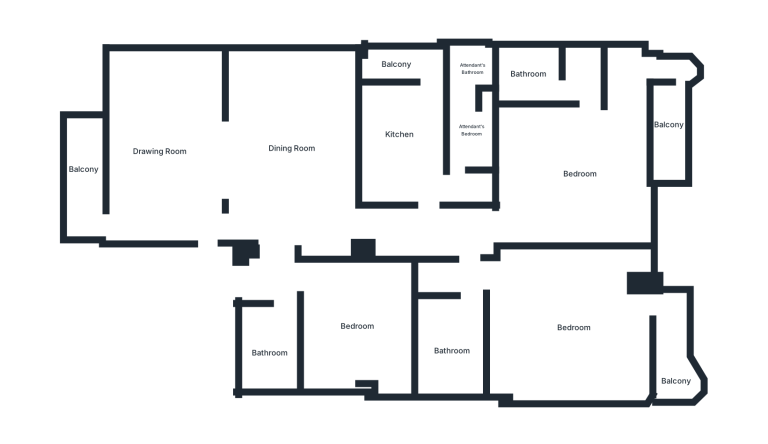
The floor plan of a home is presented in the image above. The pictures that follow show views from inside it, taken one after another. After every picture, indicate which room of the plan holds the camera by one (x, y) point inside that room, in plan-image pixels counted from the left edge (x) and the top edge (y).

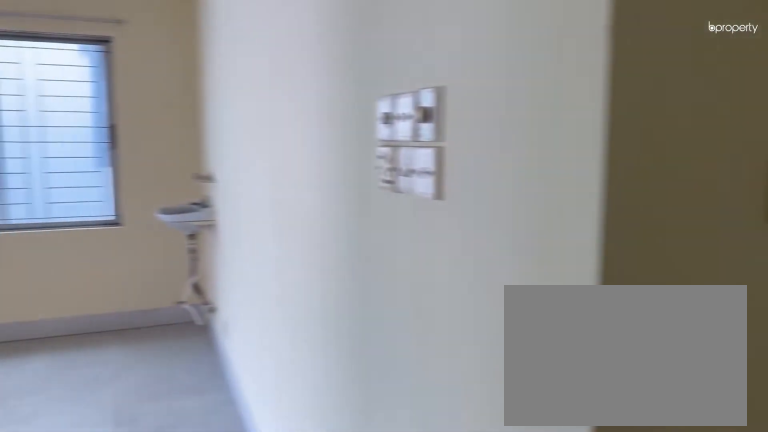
(294, 147)
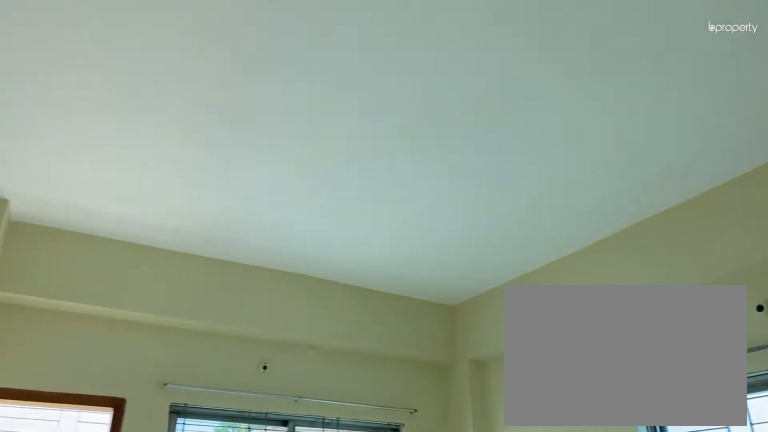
(568, 328)
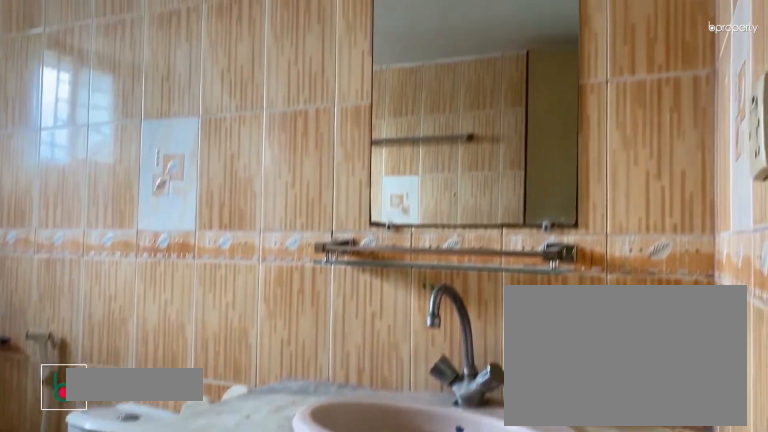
(451, 345)
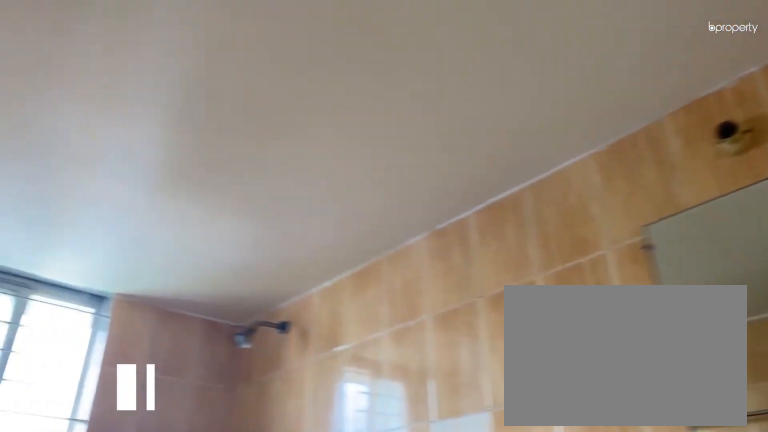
(451, 345)
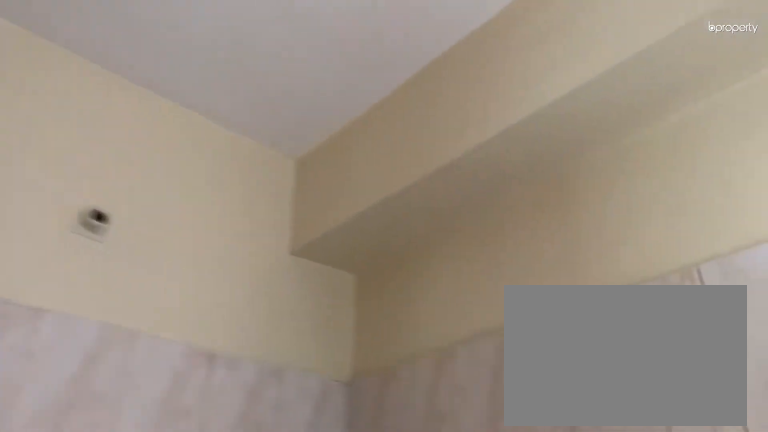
(397, 137)
